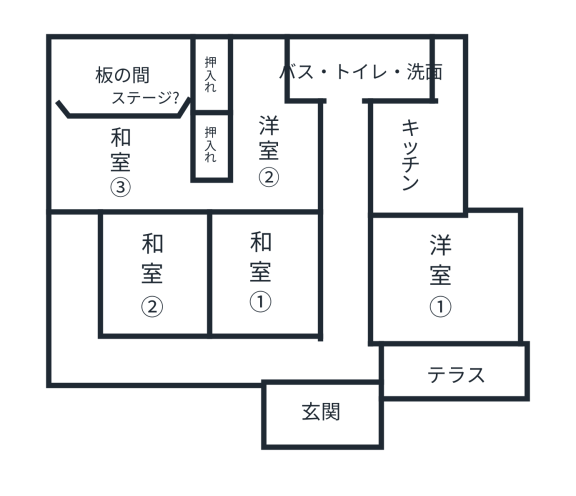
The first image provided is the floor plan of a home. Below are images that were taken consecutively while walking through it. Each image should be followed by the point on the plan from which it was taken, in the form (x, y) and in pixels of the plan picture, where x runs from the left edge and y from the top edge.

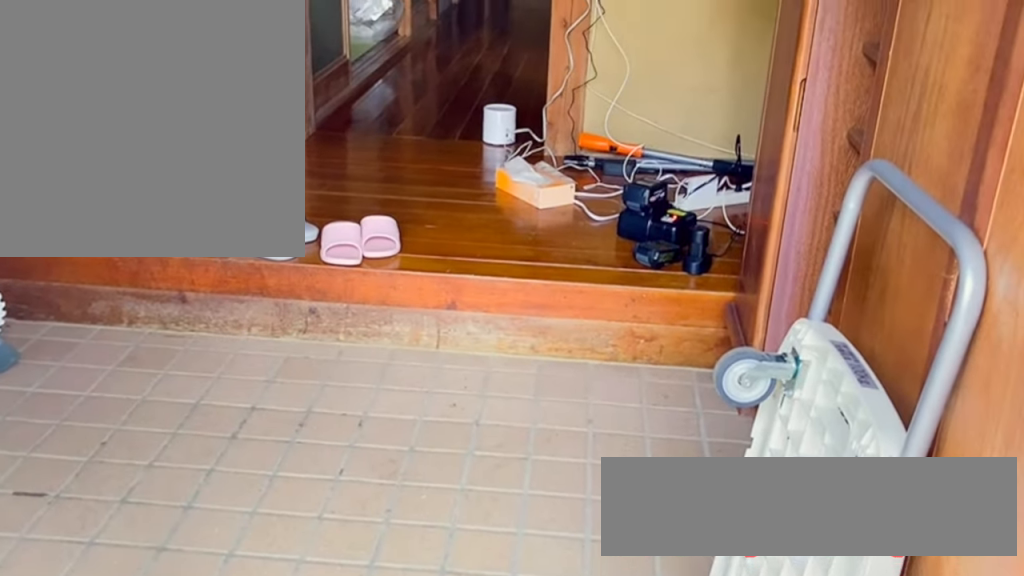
(325, 395)
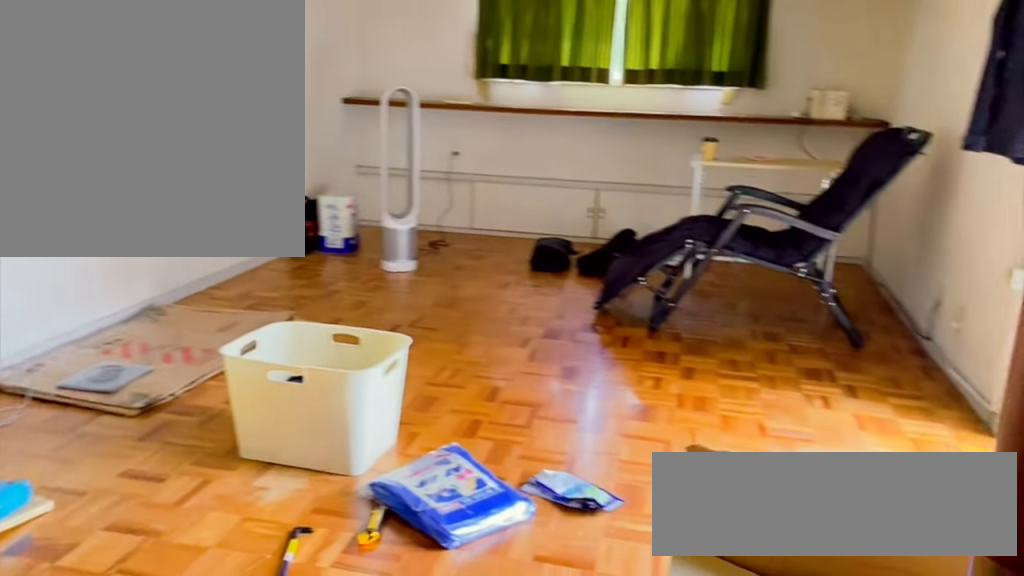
(374, 273)
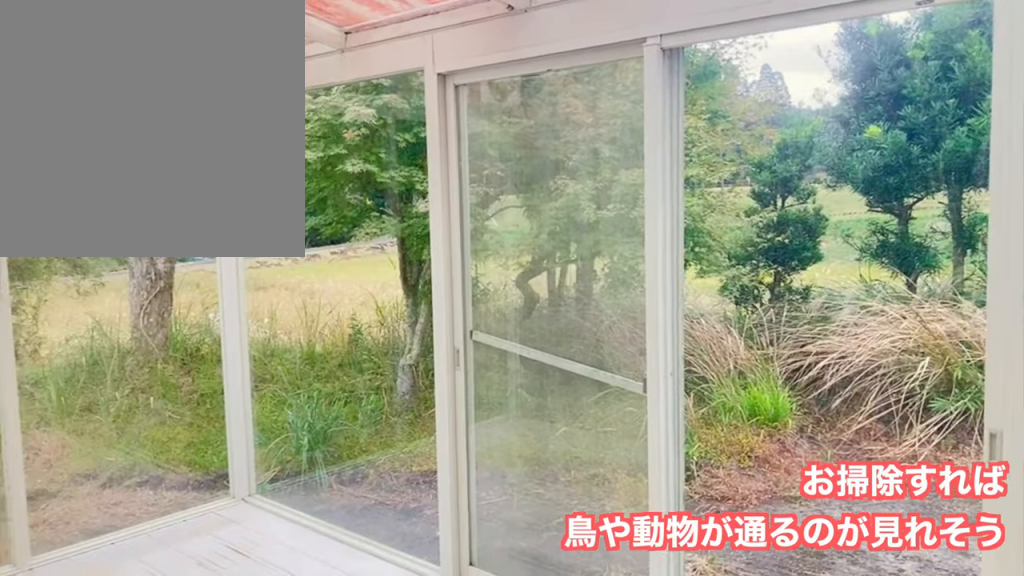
(428, 315)
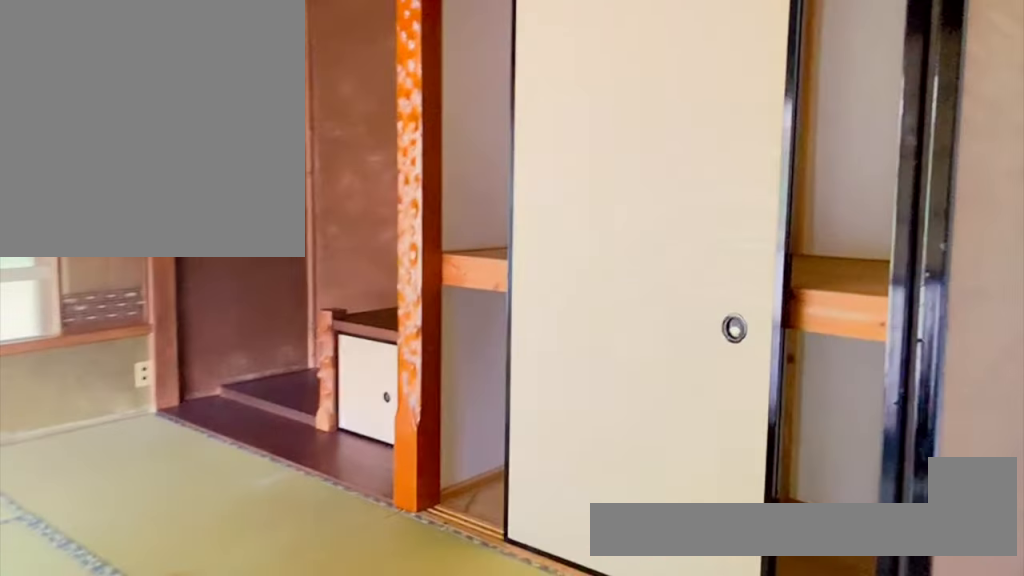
(162, 271)
